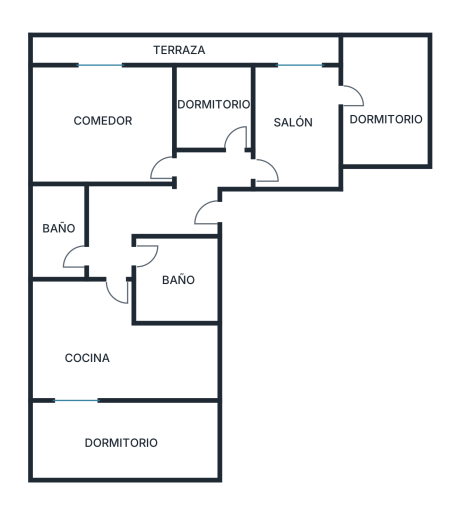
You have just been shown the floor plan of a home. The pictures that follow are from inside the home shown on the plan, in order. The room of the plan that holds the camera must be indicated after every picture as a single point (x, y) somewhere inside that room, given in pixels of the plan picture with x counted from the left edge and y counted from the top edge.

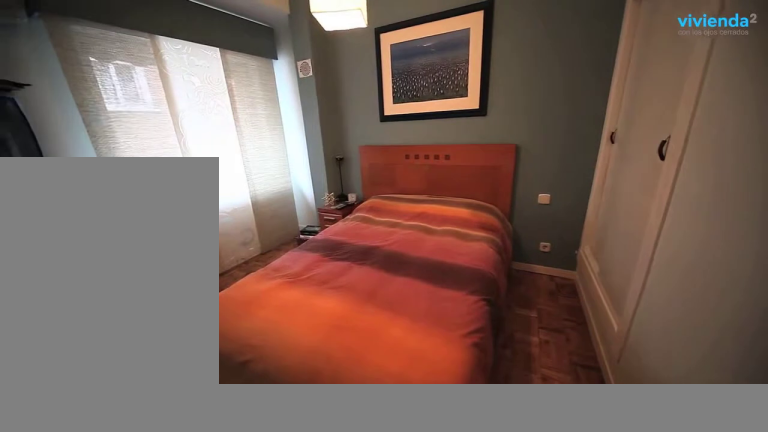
(381, 80)
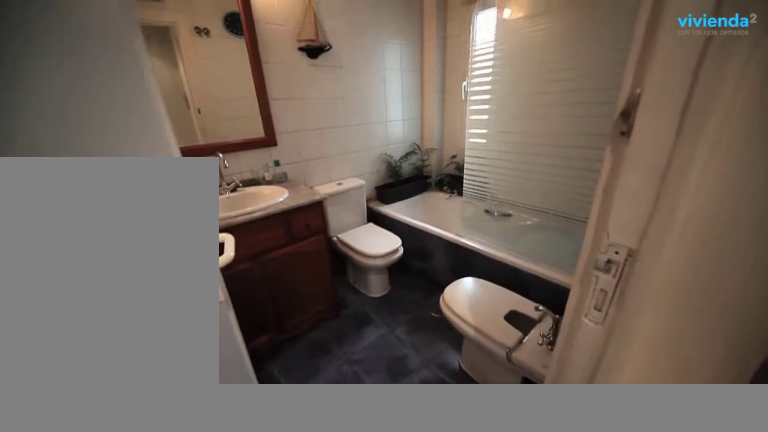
(192, 296)
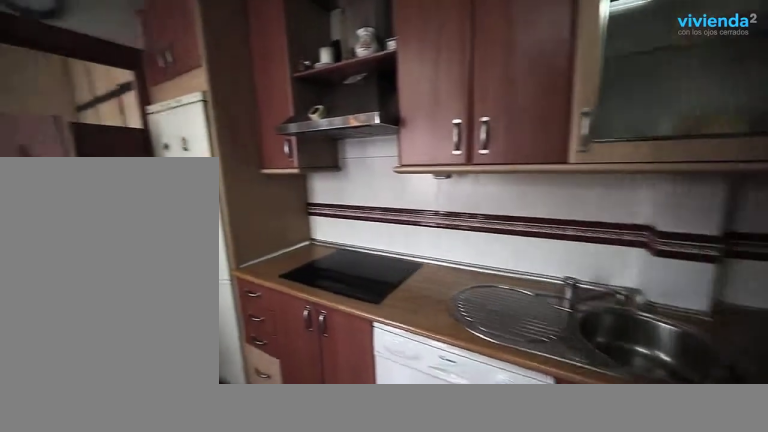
(60, 326)
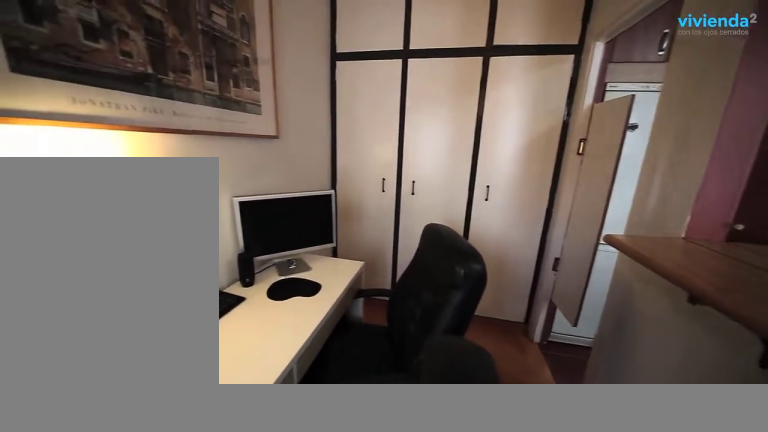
(66, 443)
